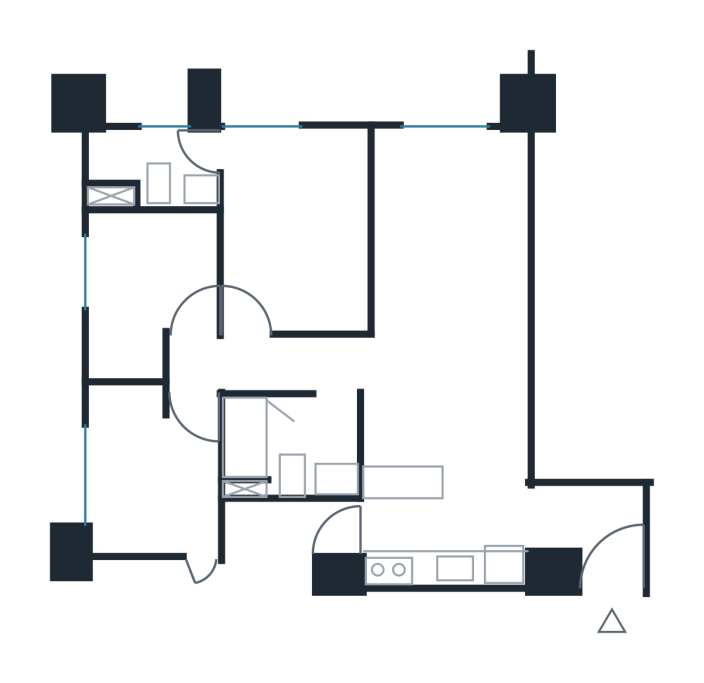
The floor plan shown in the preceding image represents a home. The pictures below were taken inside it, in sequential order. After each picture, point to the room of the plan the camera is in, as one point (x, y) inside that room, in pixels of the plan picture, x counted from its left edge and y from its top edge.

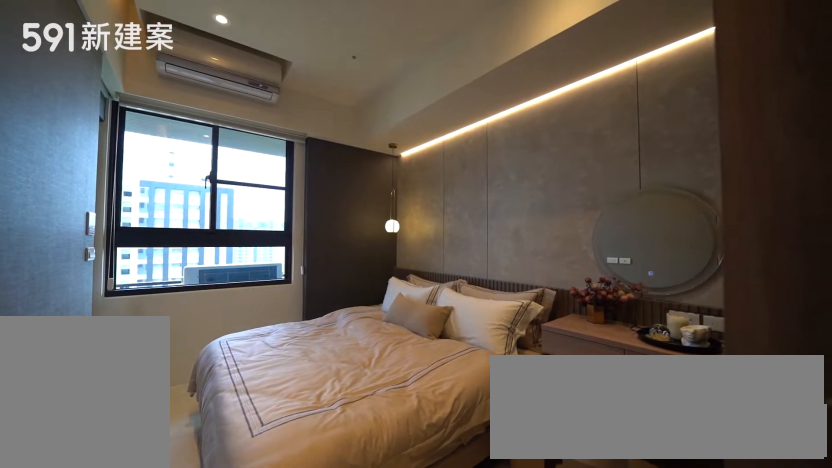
(297, 231)
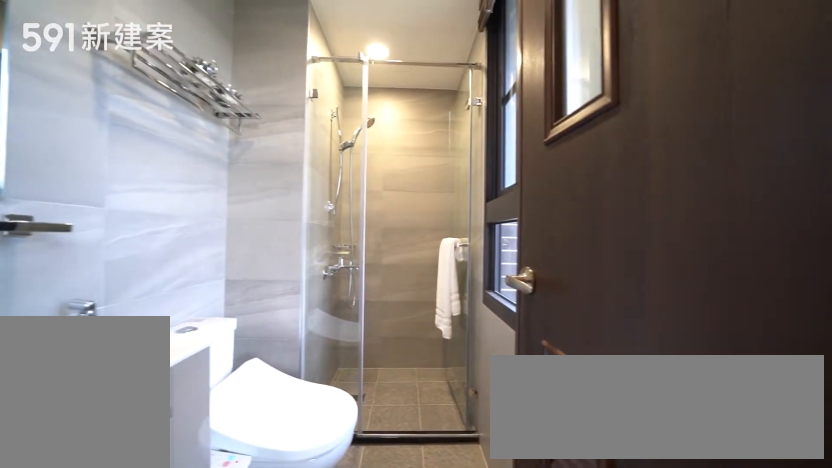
(151, 165)
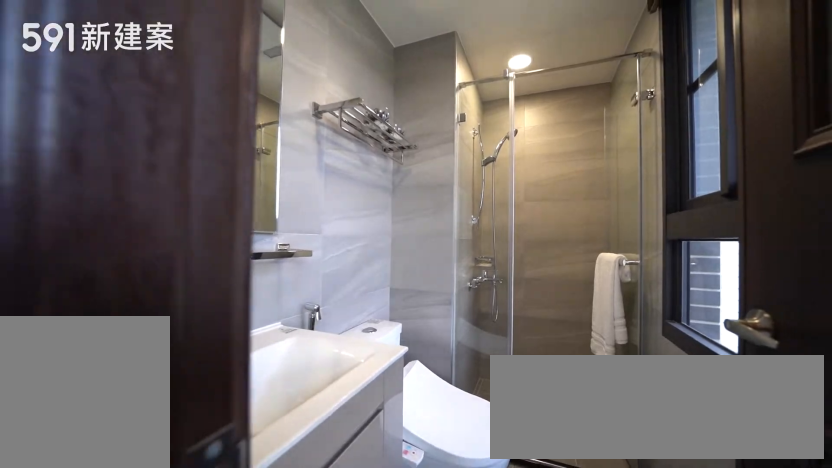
(151, 165)
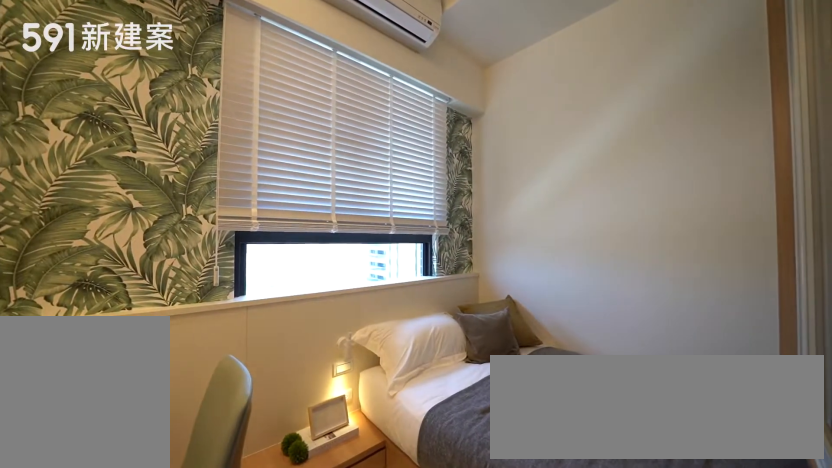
(150, 287)
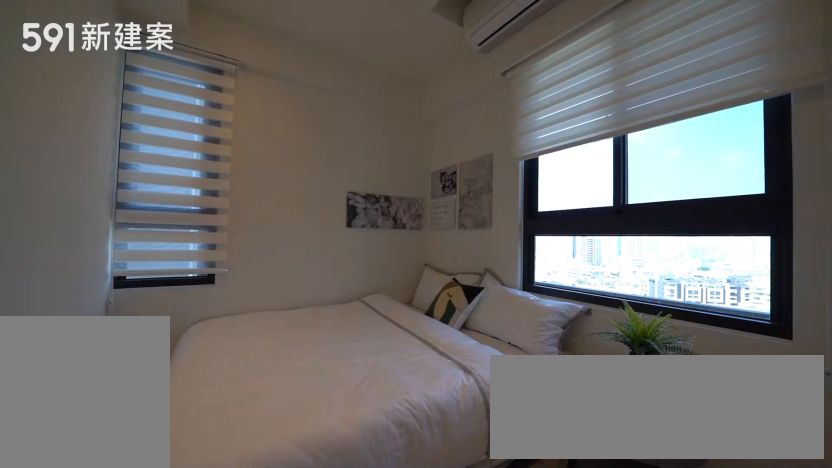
(151, 469)
